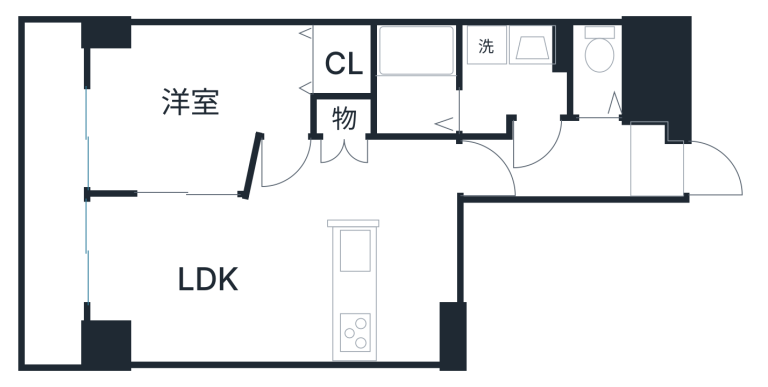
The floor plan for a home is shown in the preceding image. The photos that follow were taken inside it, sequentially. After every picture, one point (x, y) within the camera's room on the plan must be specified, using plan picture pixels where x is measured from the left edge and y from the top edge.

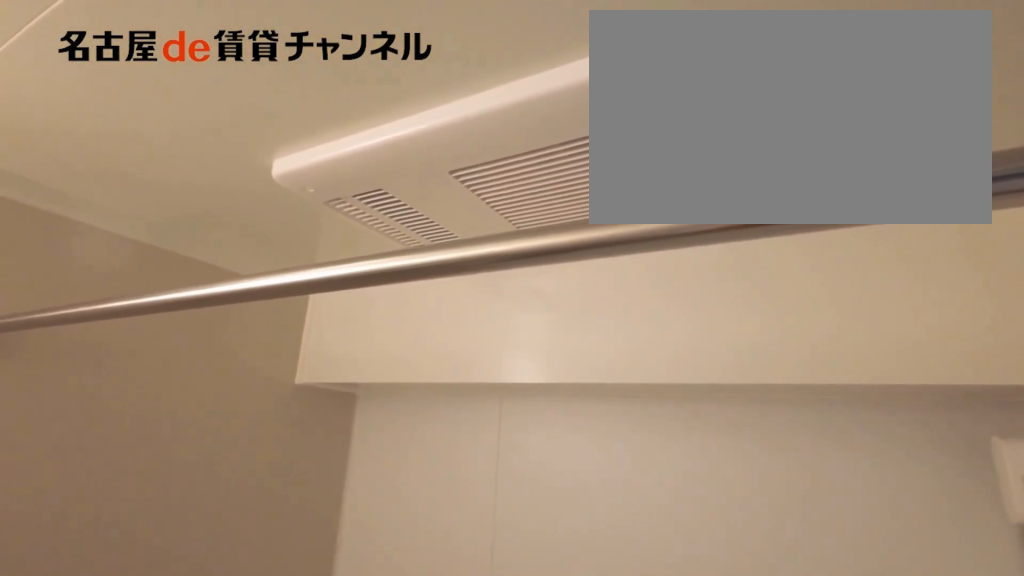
(413, 82)
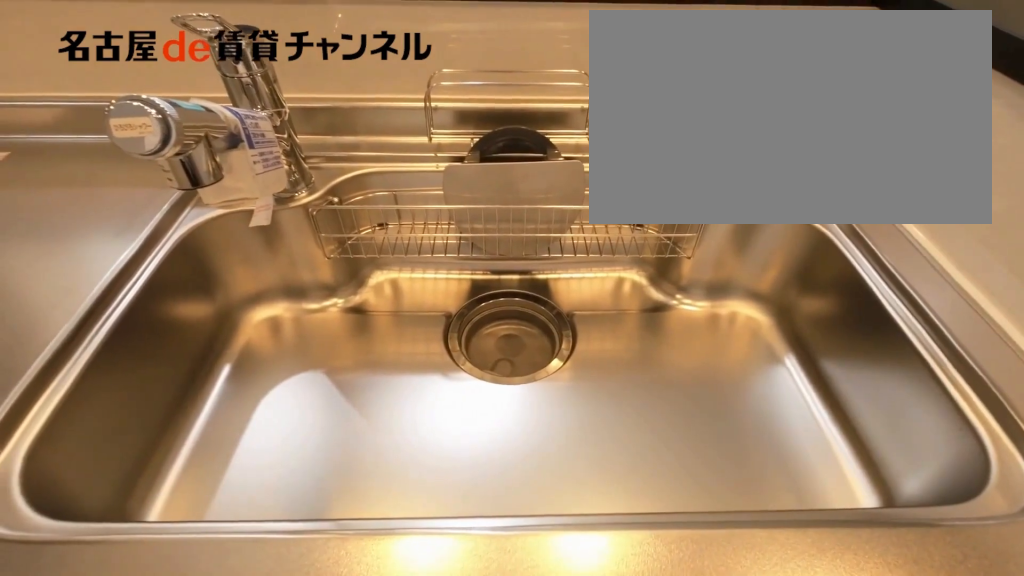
(393, 295)
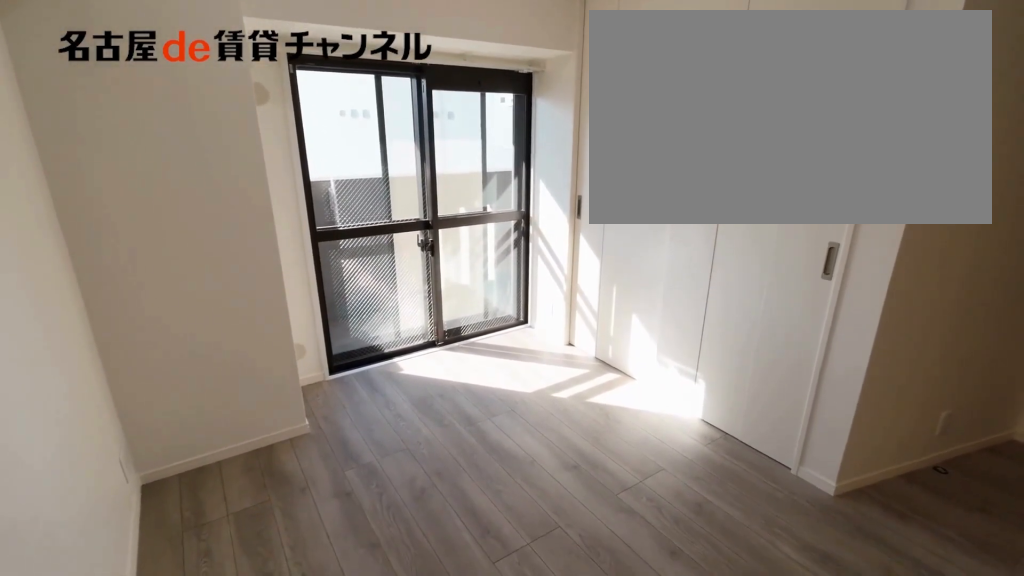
(206, 280)
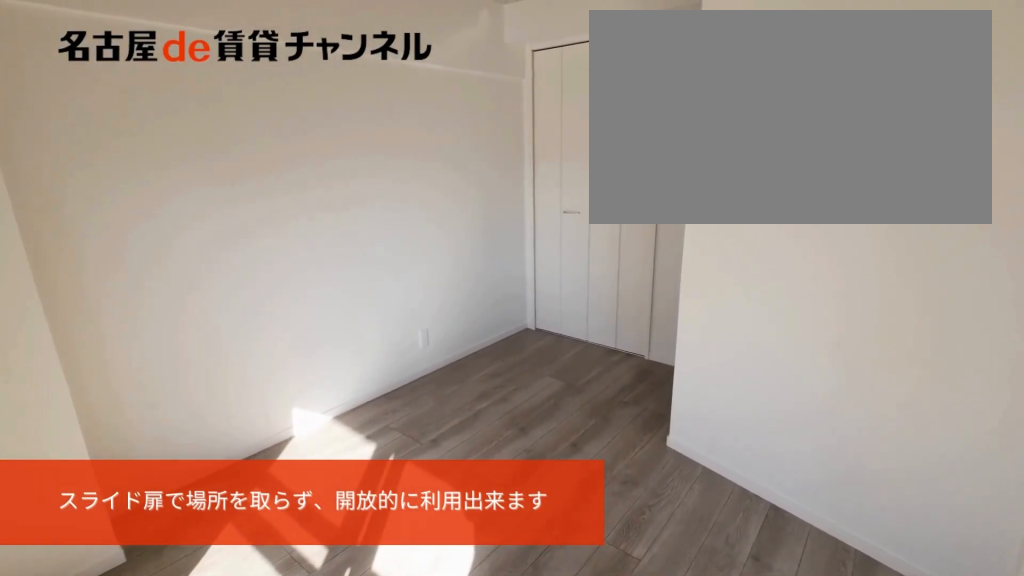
(191, 102)
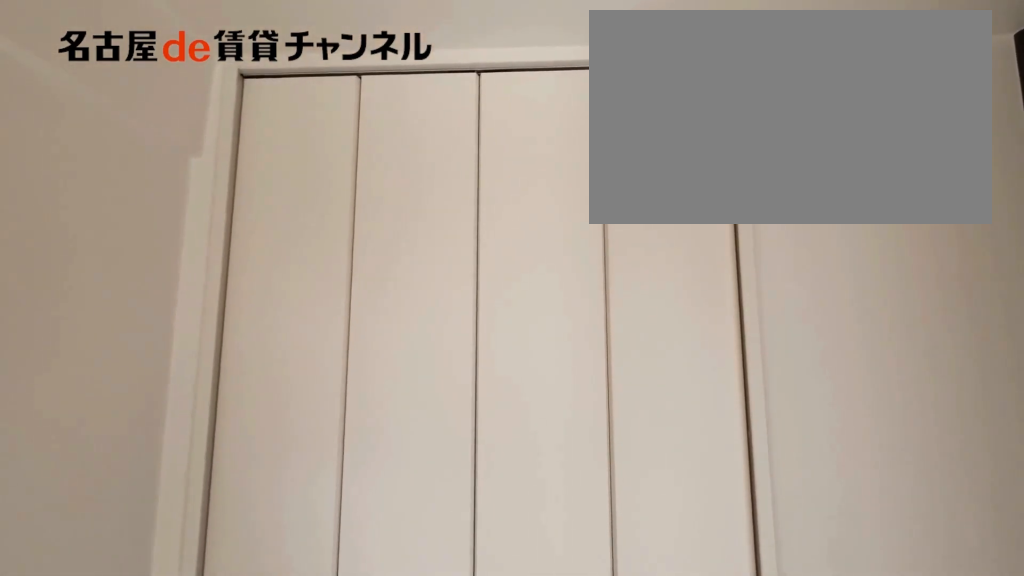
(191, 102)
